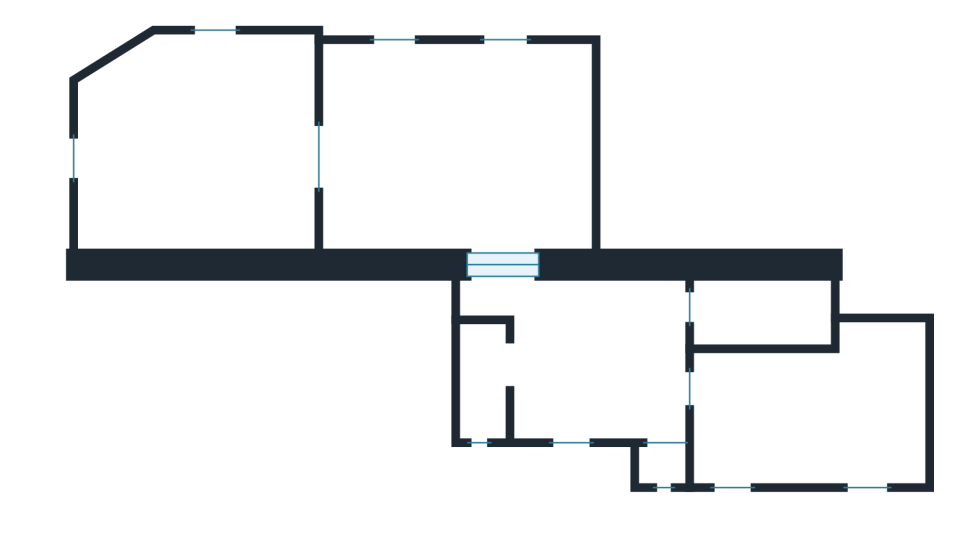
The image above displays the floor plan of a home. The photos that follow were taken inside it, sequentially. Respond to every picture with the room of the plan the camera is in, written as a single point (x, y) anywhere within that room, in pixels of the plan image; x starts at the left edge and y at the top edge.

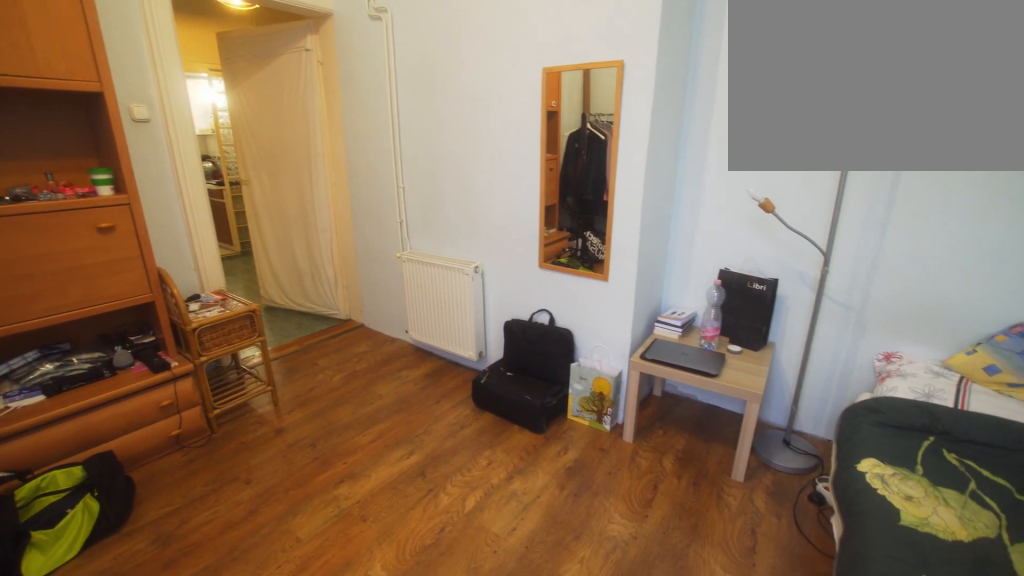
(823, 425)
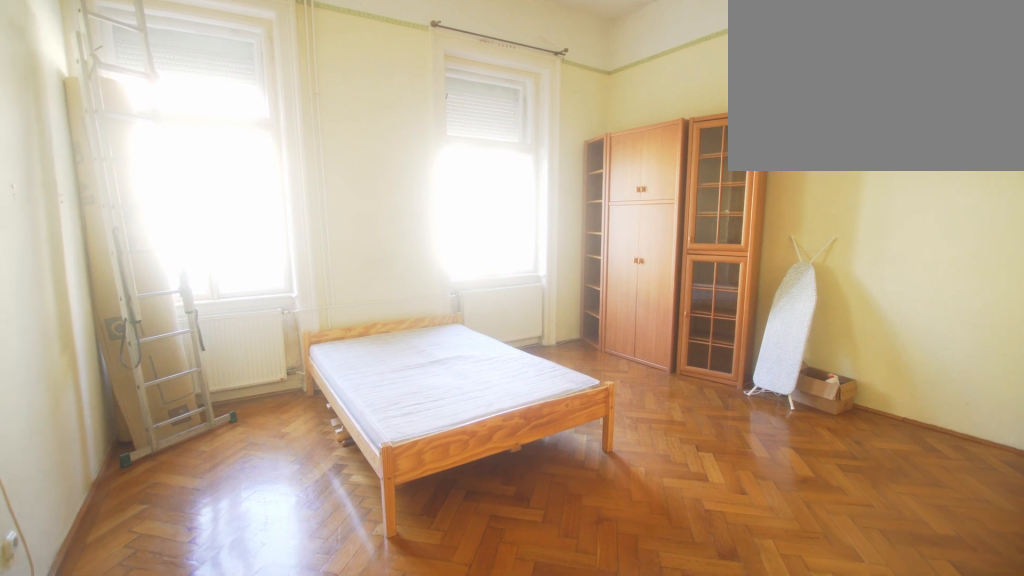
(462, 156)
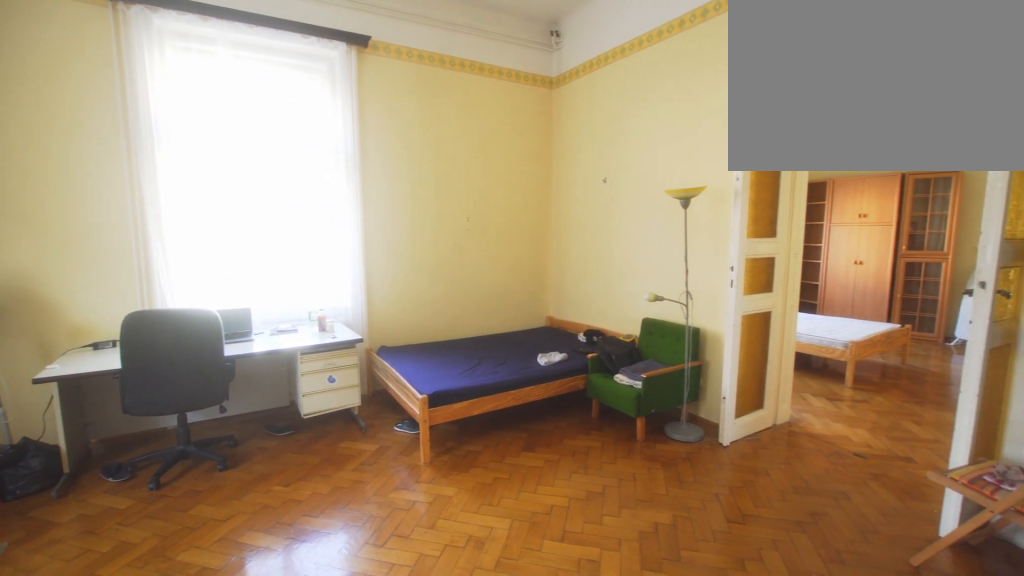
(199, 156)
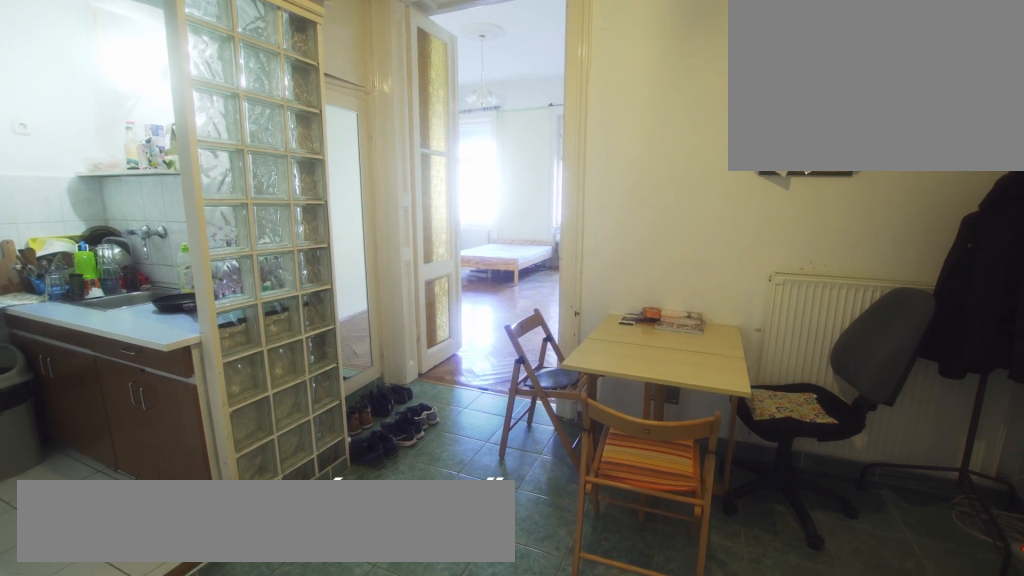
(576, 365)
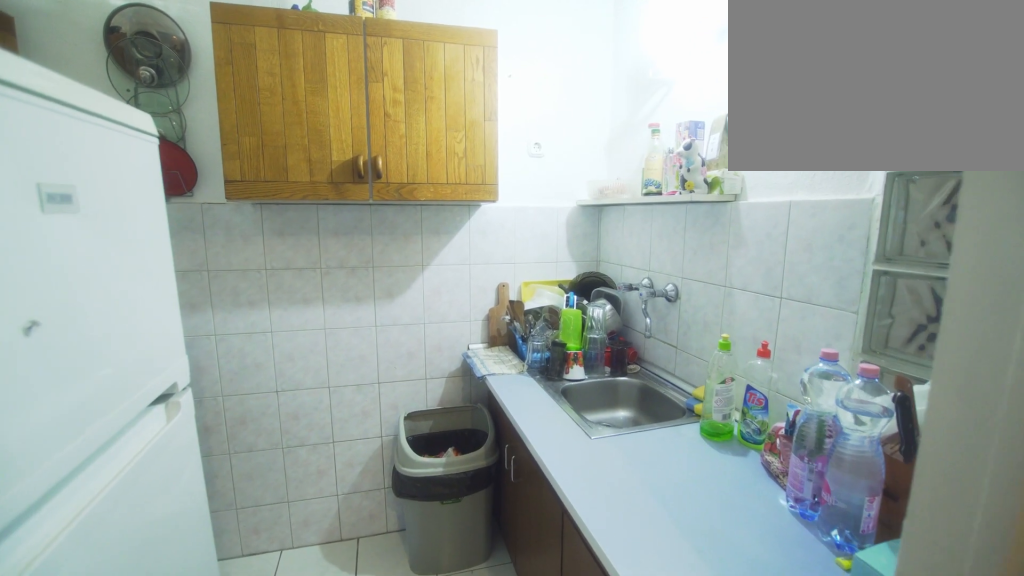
(485, 371)
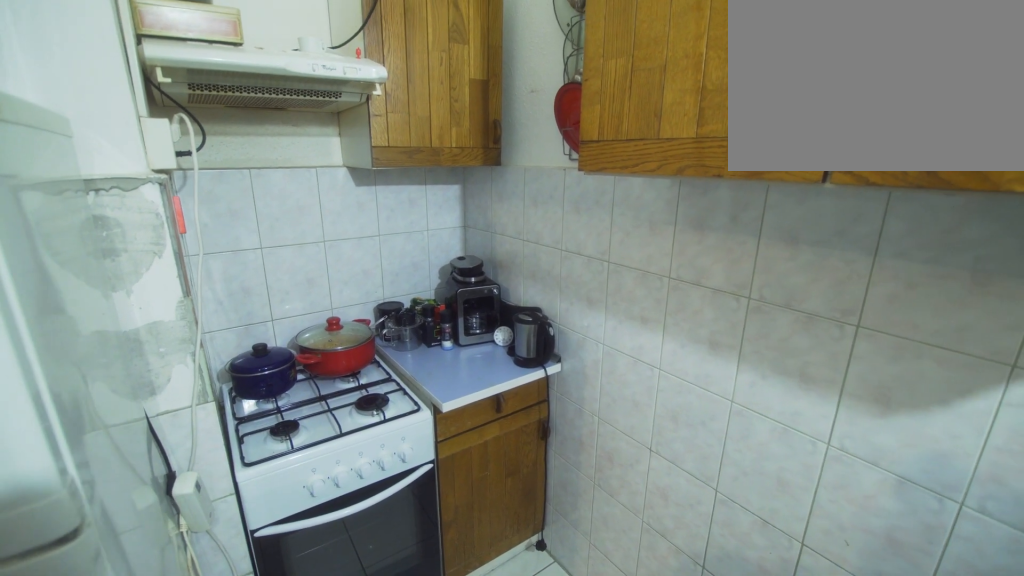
(487, 370)
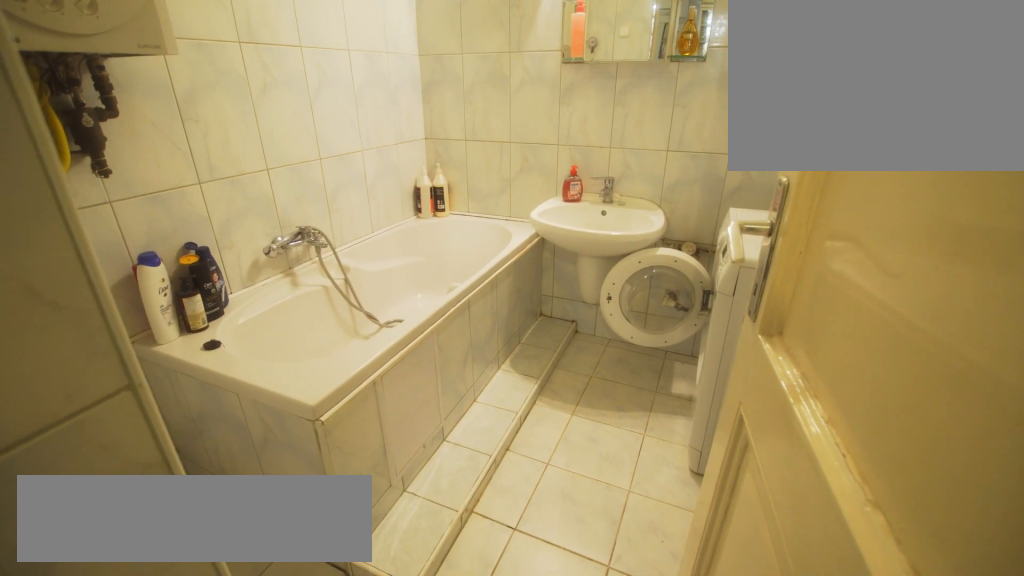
(761, 305)
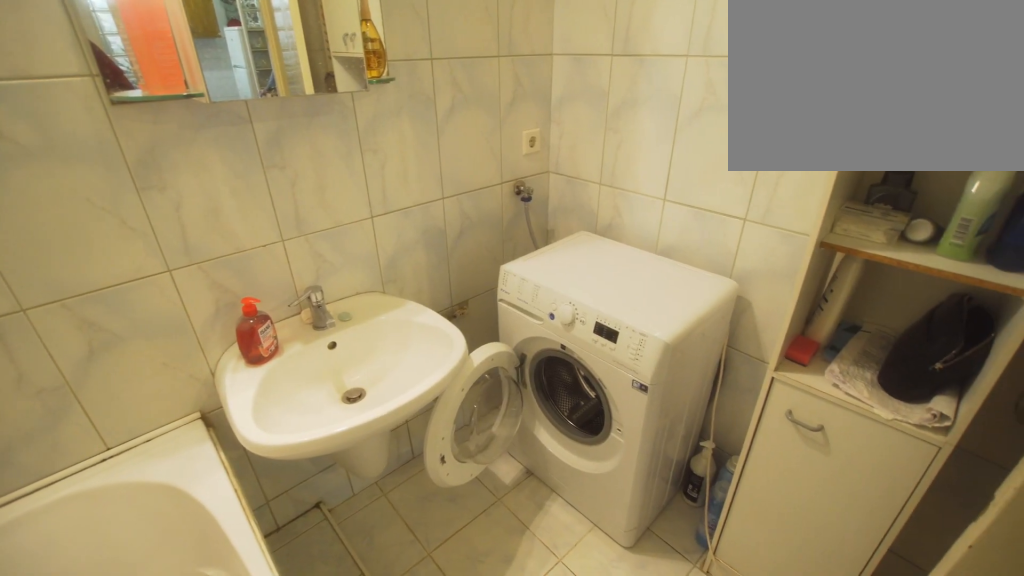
(761, 305)
